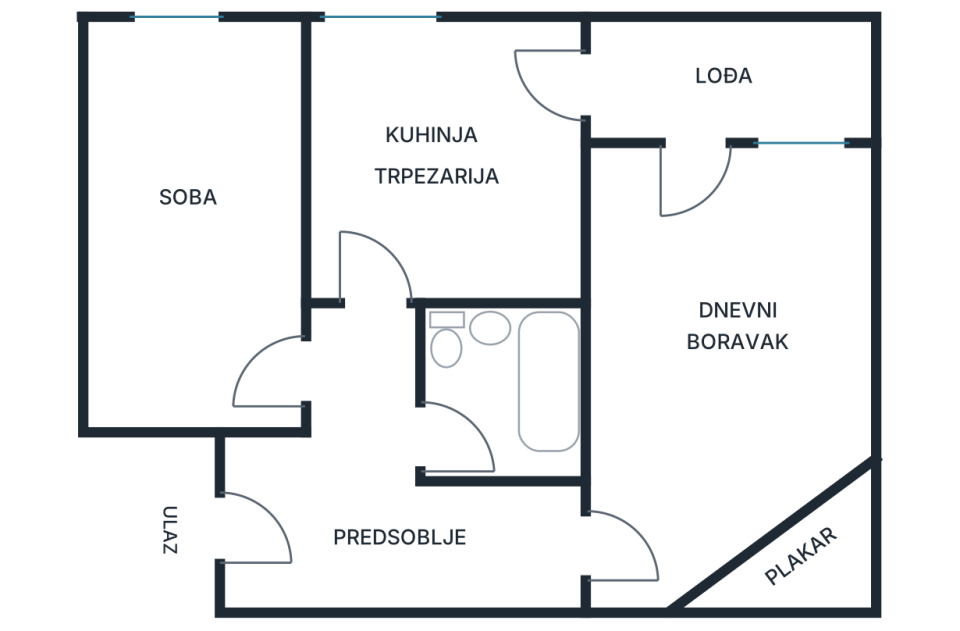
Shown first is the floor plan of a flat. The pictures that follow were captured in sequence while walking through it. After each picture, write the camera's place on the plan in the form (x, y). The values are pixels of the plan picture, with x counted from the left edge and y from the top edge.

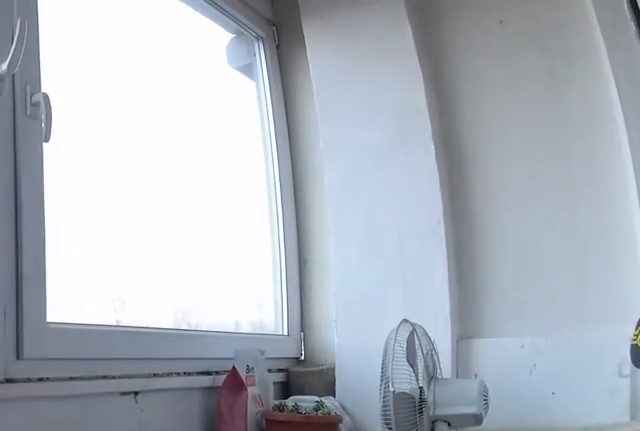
(672, 108)
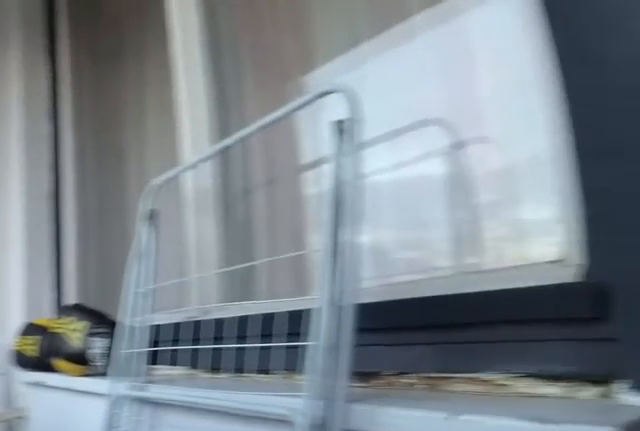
(682, 92)
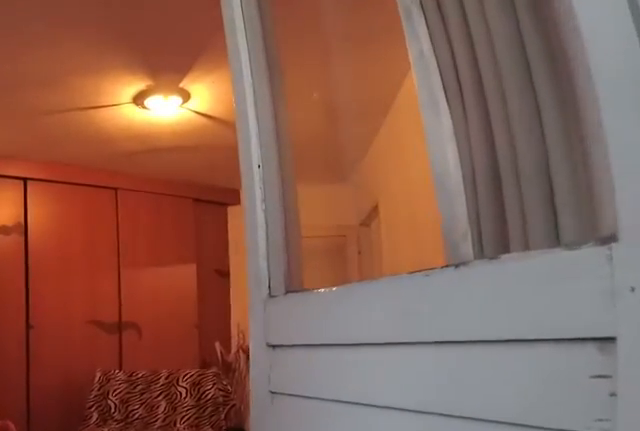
(696, 95)
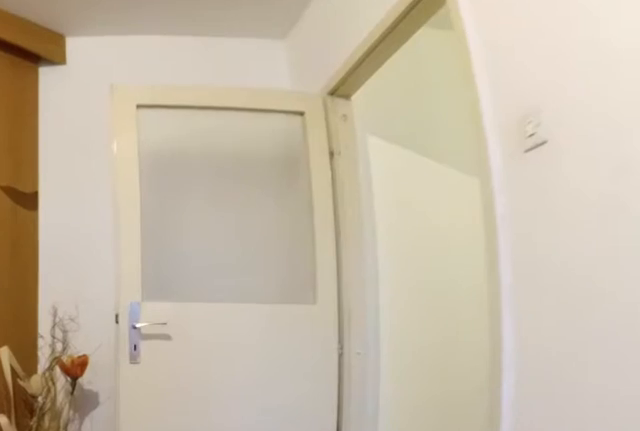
(662, 407)
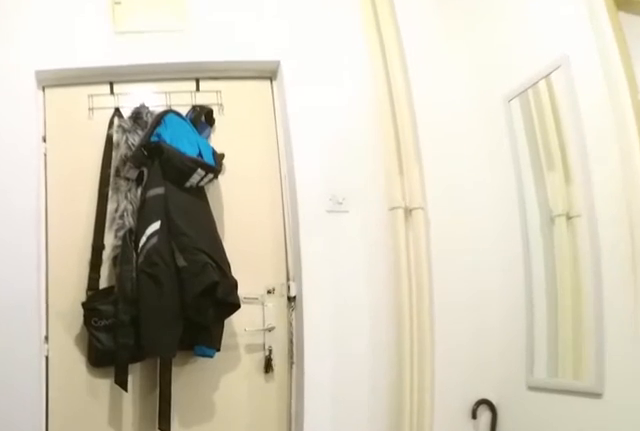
(423, 543)
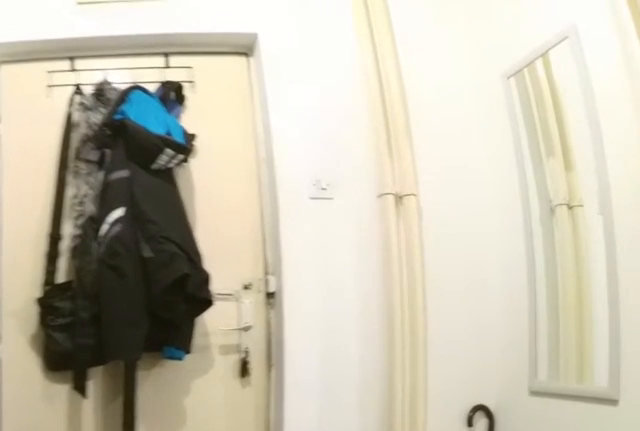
(400, 543)
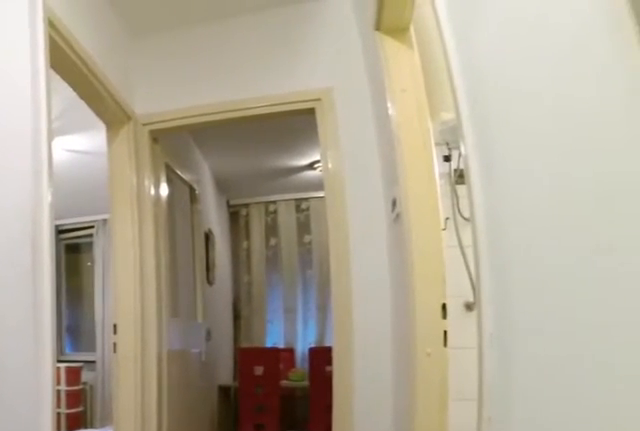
(361, 565)
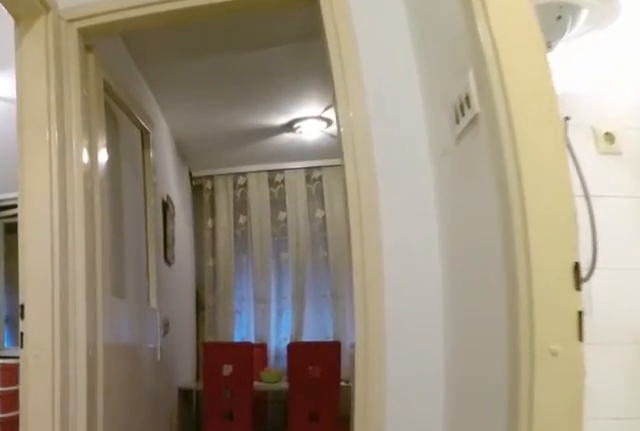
(365, 457)
